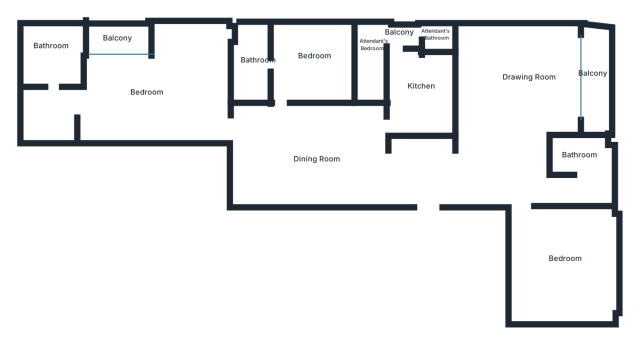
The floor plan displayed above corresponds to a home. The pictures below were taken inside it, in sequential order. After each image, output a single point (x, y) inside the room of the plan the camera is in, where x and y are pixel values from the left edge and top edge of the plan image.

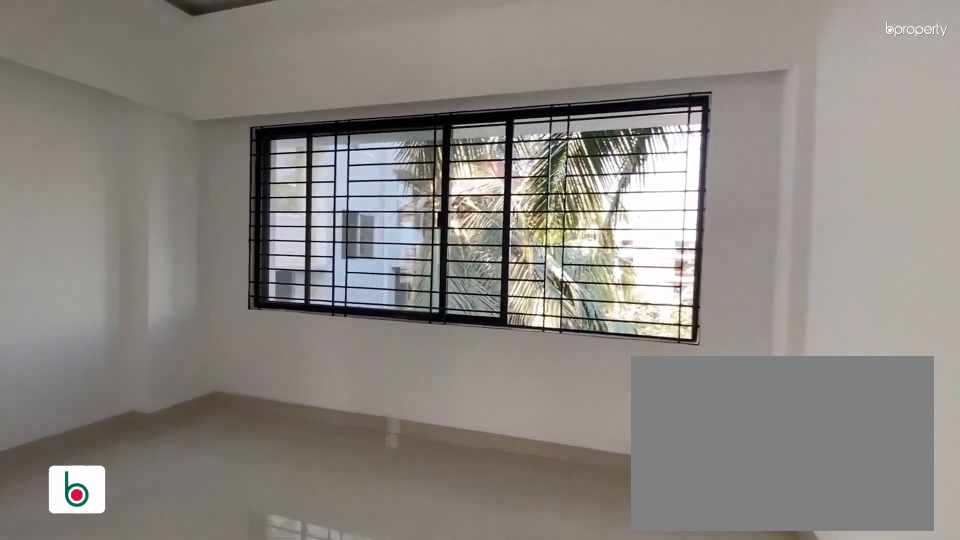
(561, 257)
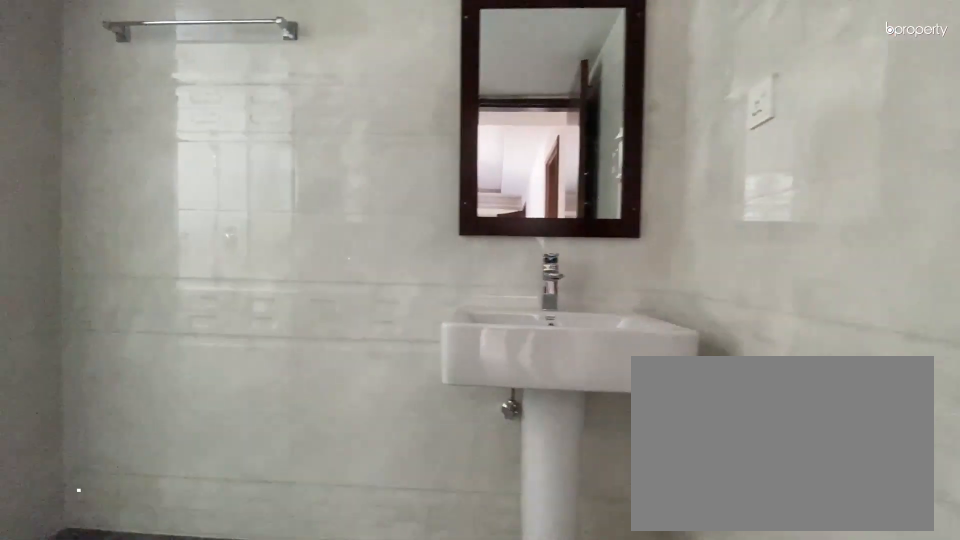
(587, 159)
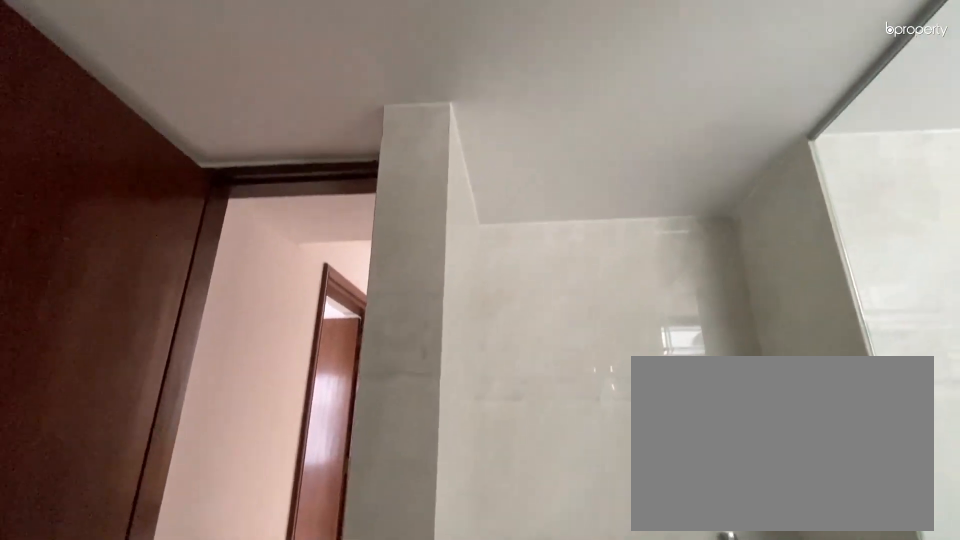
(587, 159)
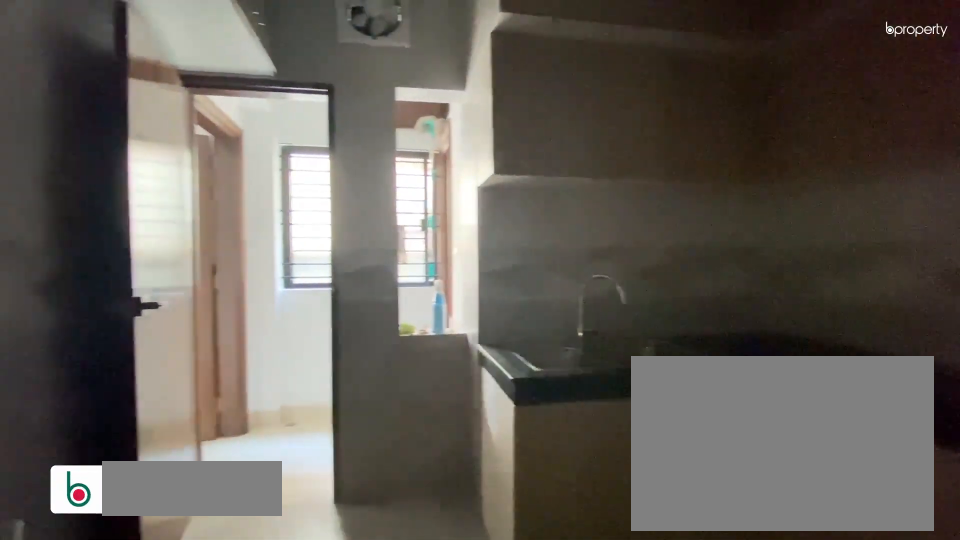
(422, 93)
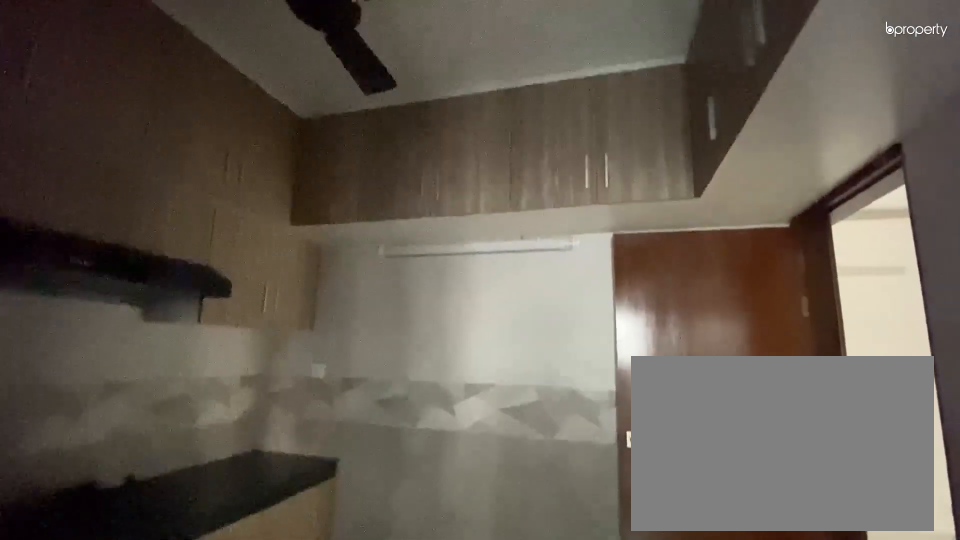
(422, 93)
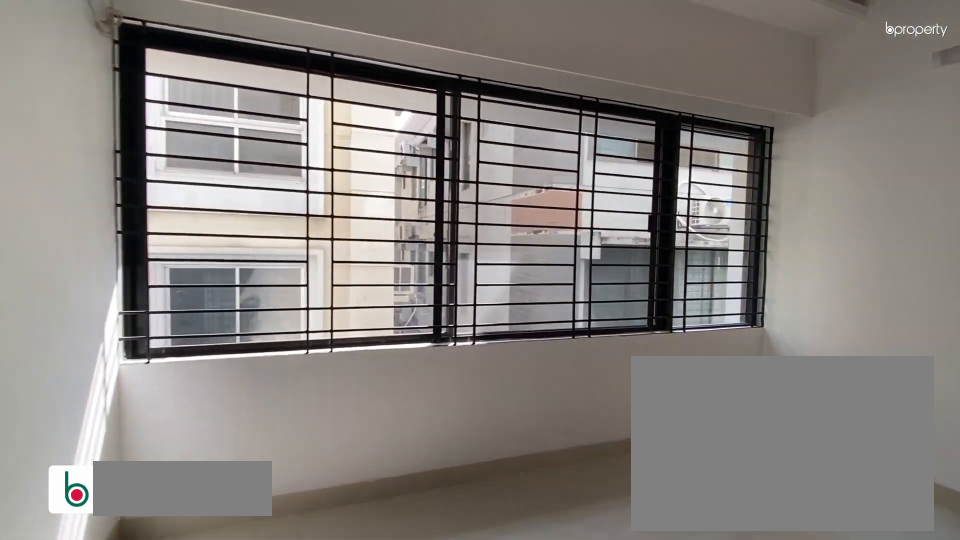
(307, 59)
